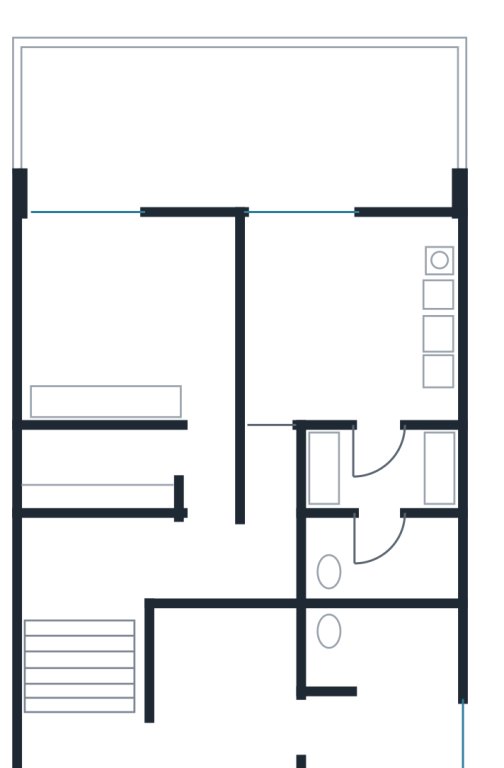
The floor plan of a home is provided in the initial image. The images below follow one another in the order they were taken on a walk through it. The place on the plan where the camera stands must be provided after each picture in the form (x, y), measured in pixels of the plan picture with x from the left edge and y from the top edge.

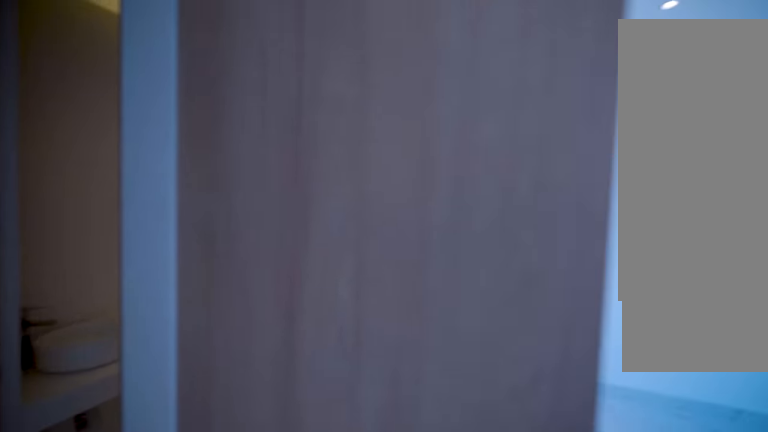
(216, 366)
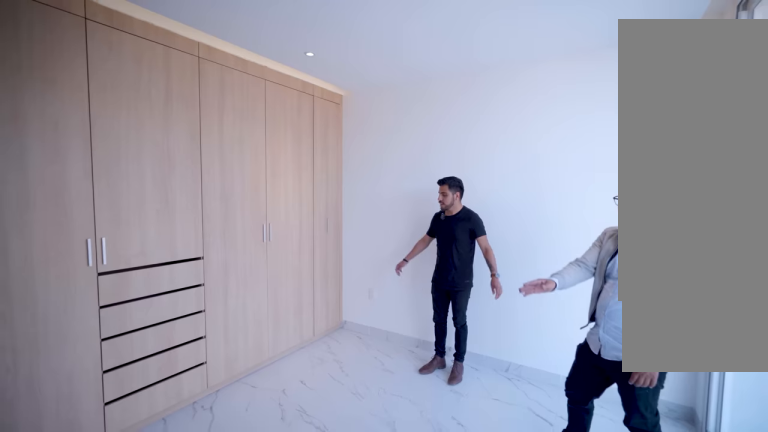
(210, 321)
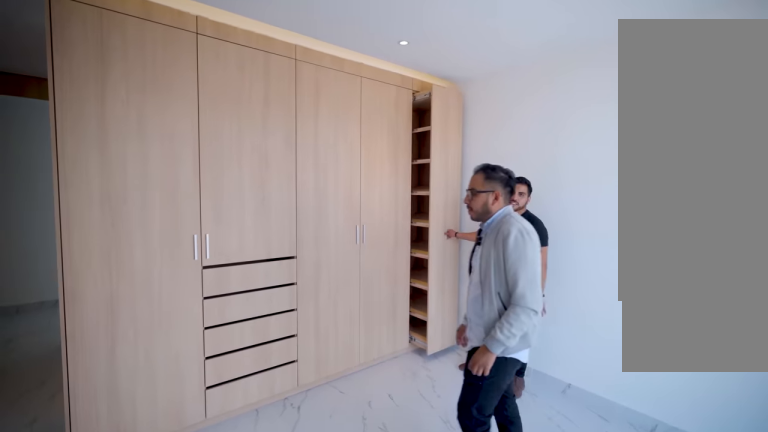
(164, 332)
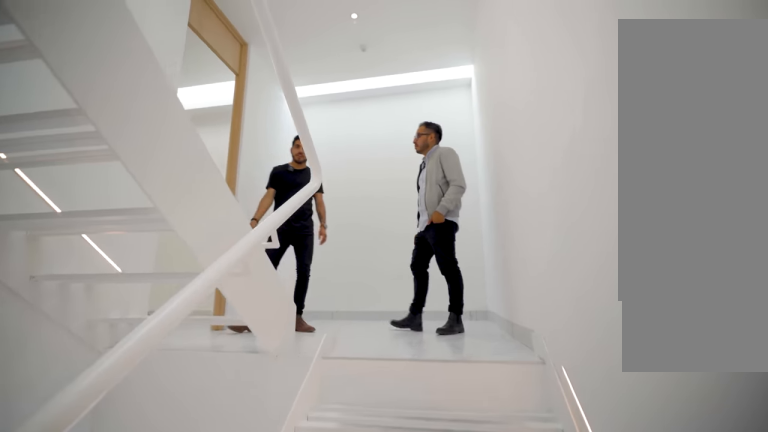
(51, 615)
